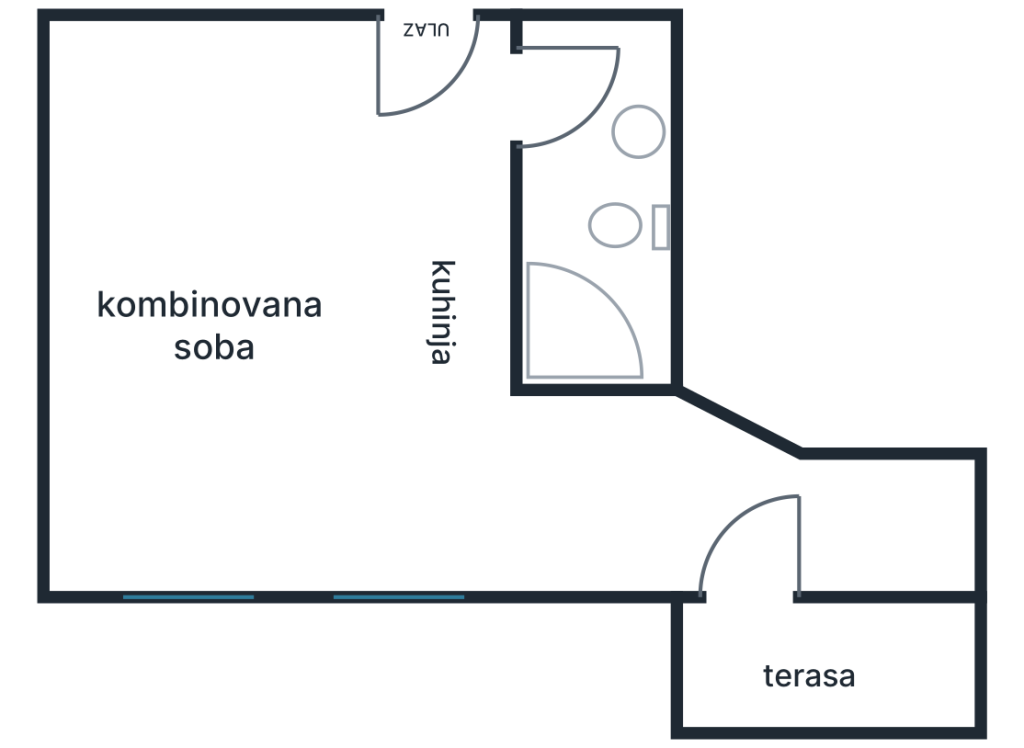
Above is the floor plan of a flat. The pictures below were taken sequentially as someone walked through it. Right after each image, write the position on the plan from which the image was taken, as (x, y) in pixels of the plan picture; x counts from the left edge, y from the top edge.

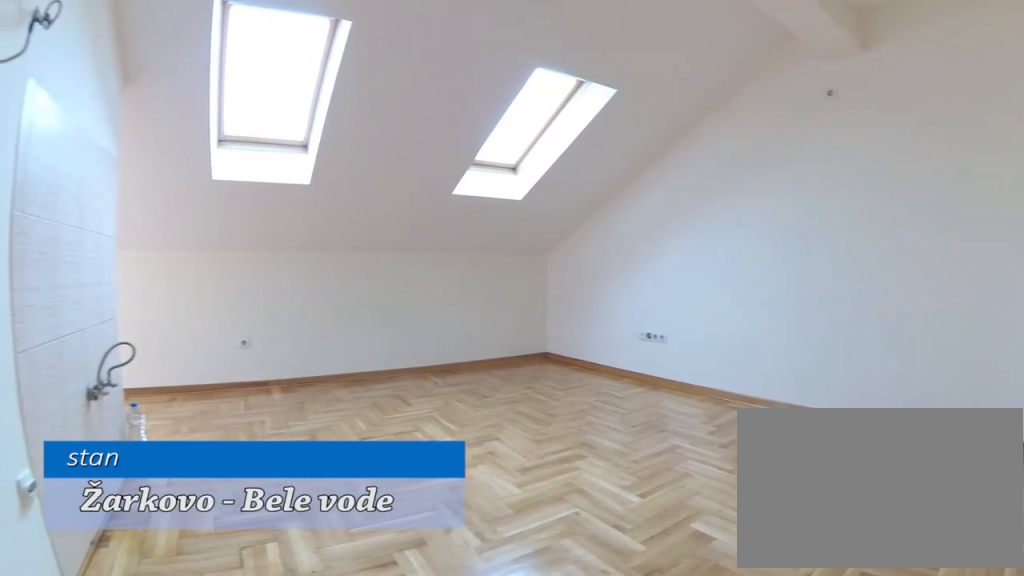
(454, 43)
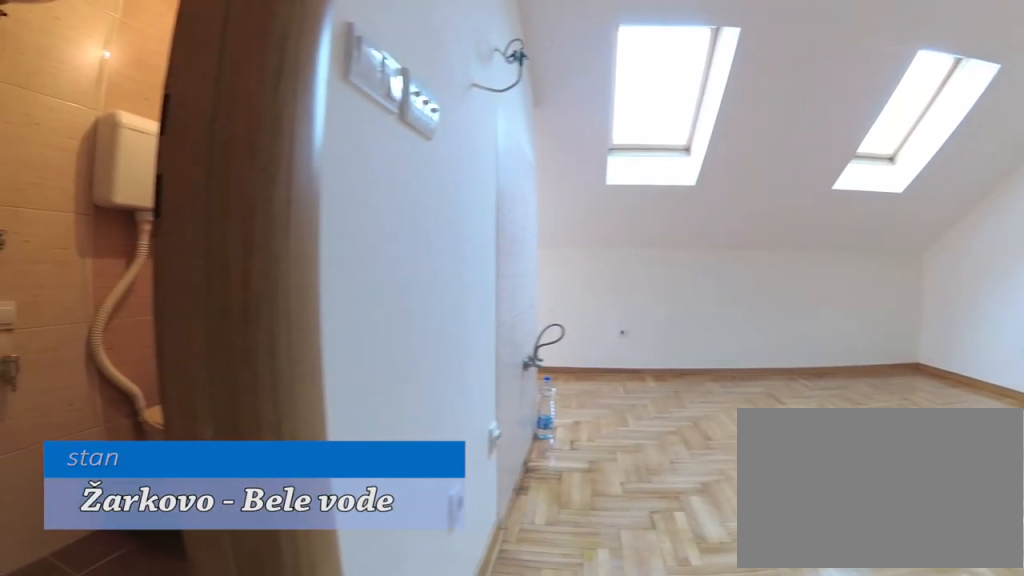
(435, 36)
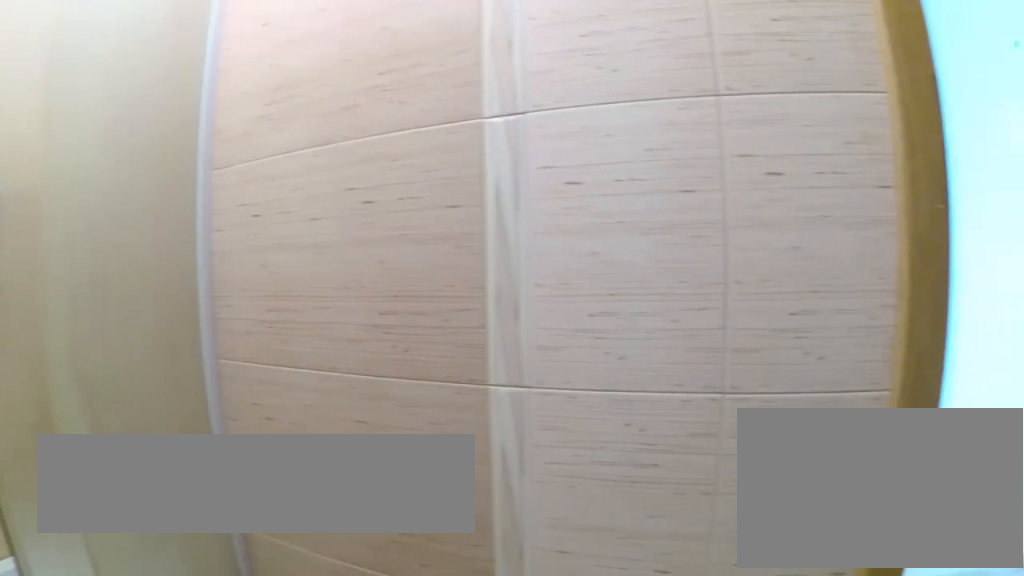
(622, 140)
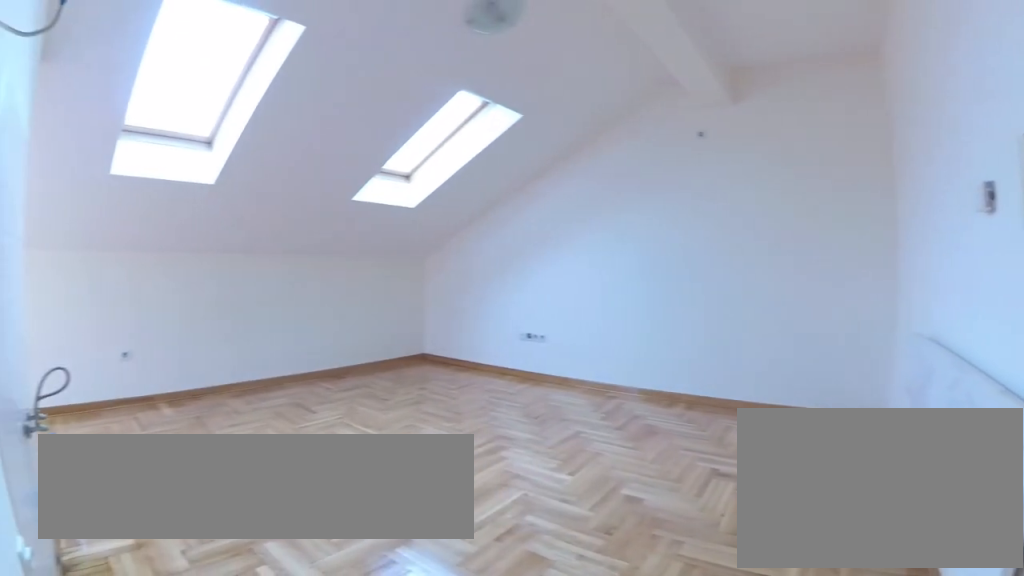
(540, 69)
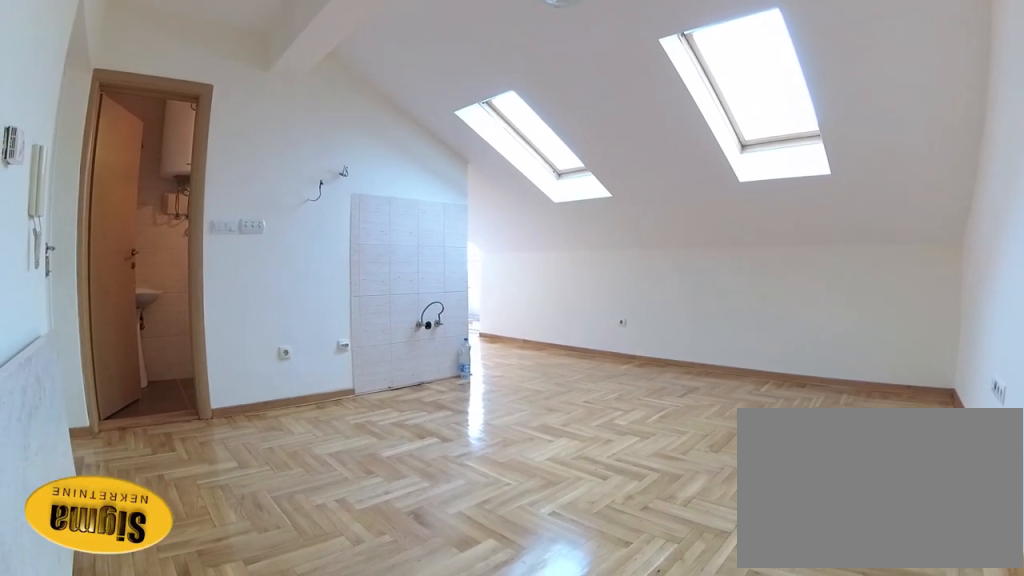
(136, 83)
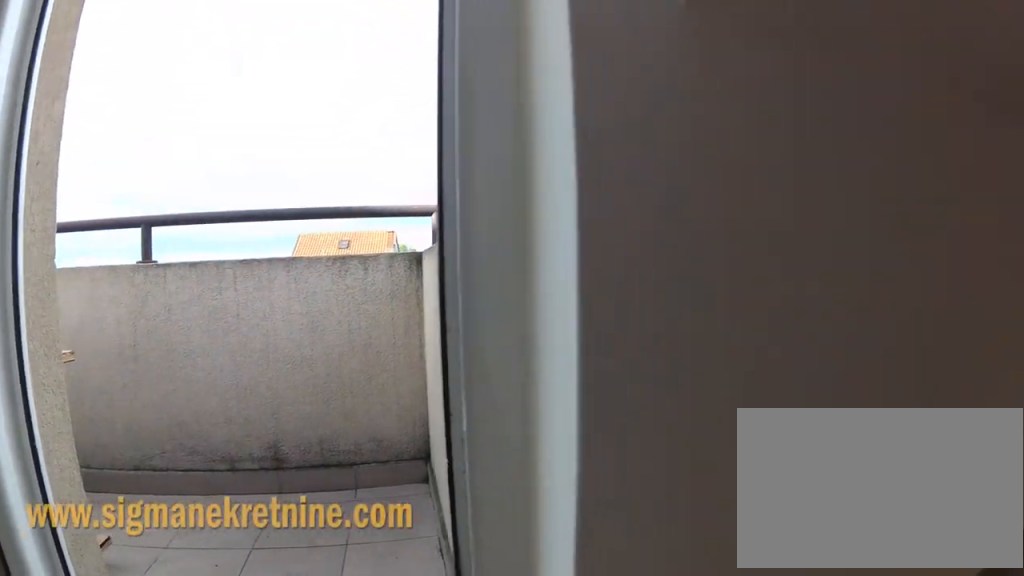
(756, 503)
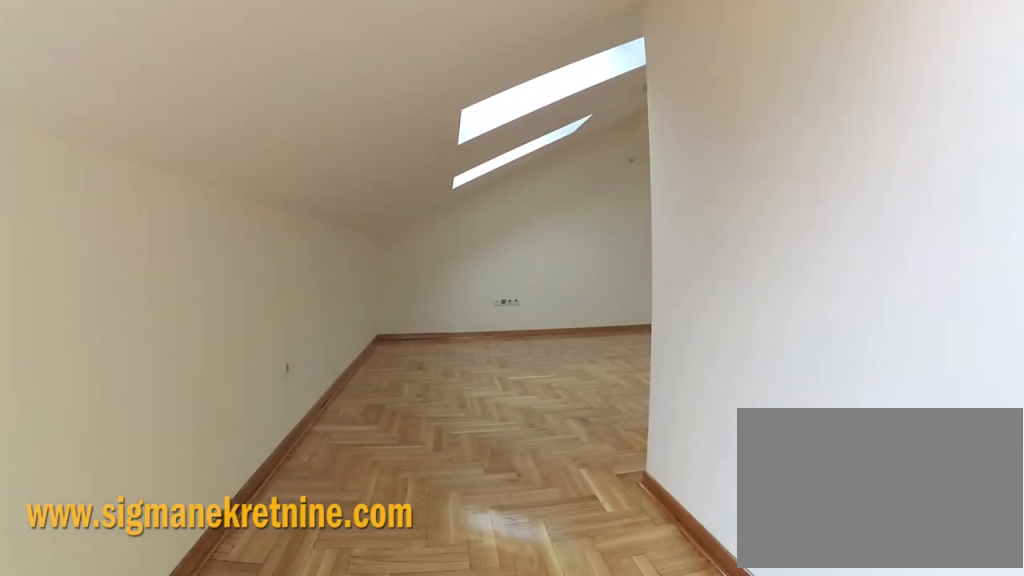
(758, 518)
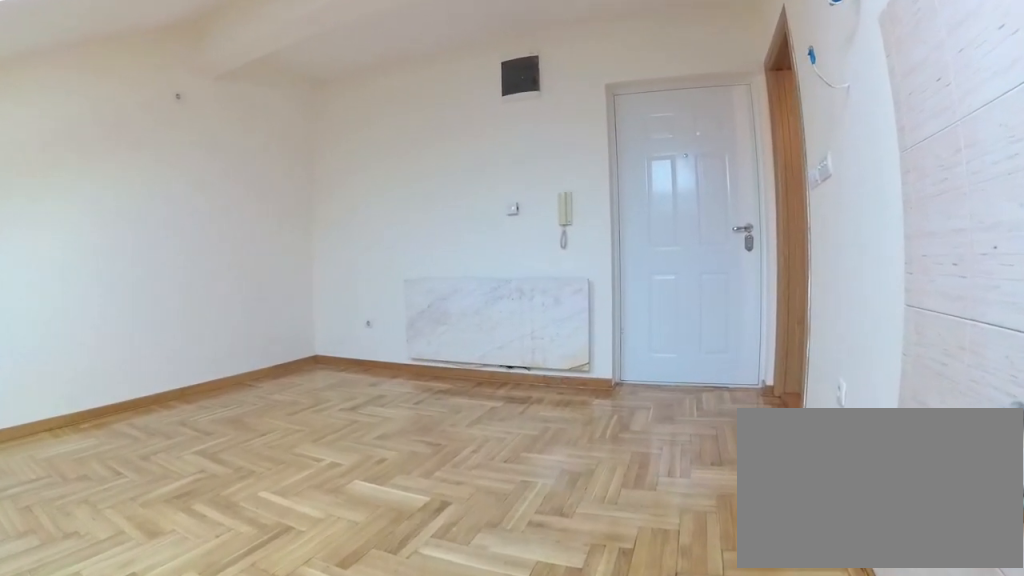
(461, 426)
